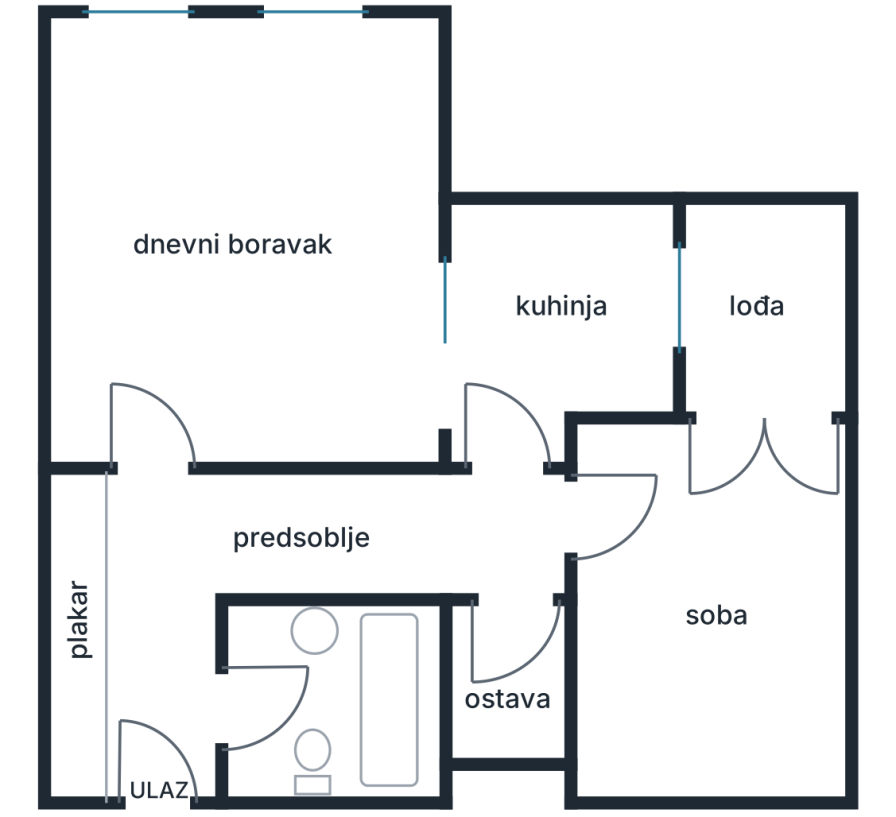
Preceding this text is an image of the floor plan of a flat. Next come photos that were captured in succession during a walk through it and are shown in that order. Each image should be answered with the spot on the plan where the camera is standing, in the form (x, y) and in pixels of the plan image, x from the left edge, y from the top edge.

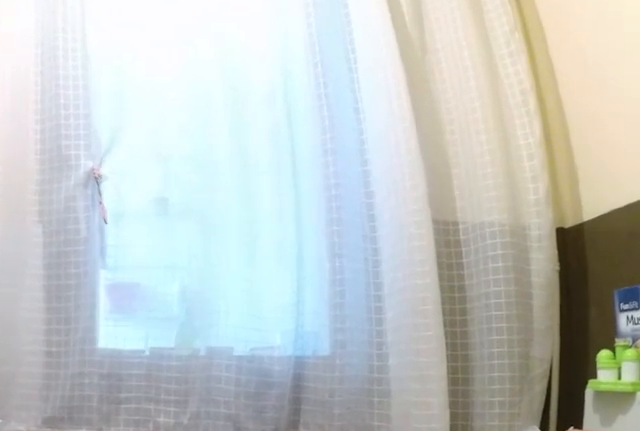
(450, 348)
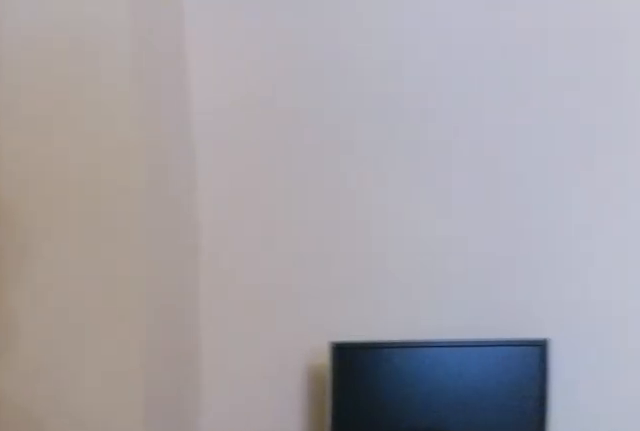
(382, 329)
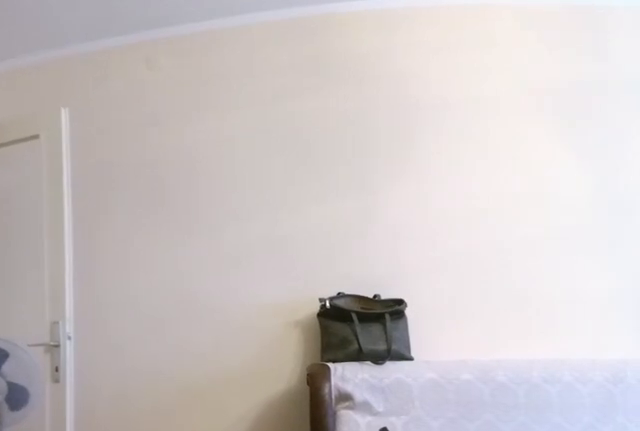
(431, 345)
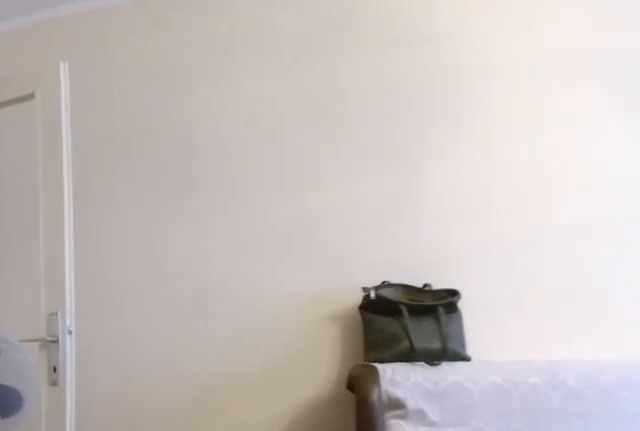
(353, 347)
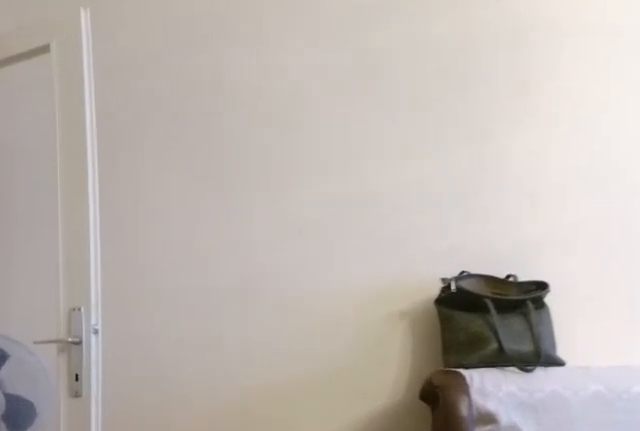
(296, 349)
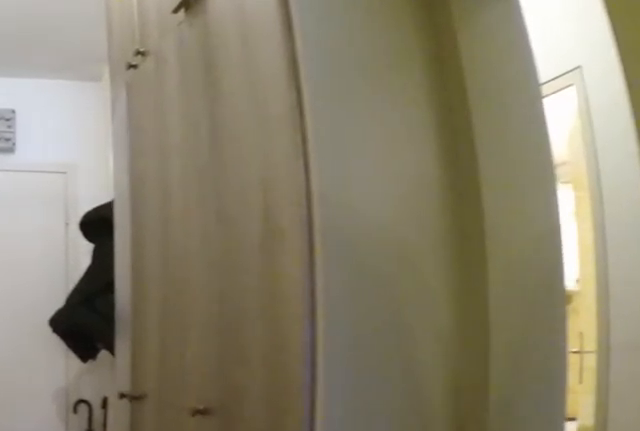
(156, 451)
